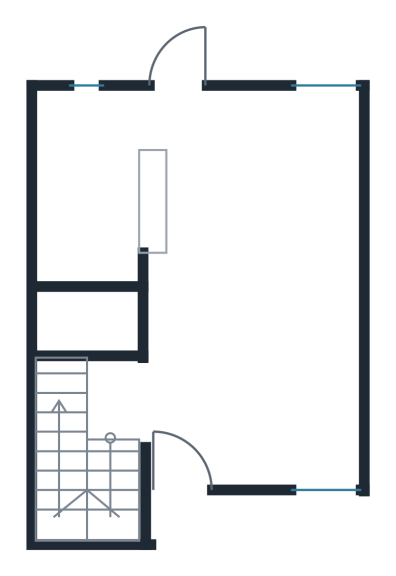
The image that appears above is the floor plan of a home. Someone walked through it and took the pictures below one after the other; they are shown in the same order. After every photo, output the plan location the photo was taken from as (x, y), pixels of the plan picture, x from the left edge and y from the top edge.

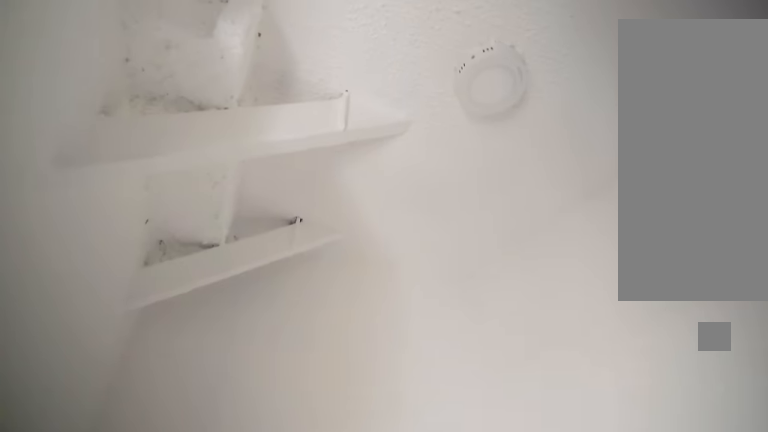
(142, 397)
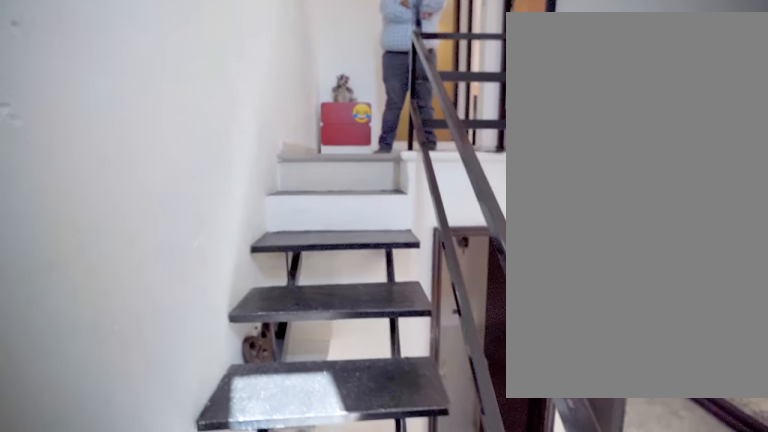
(117, 473)
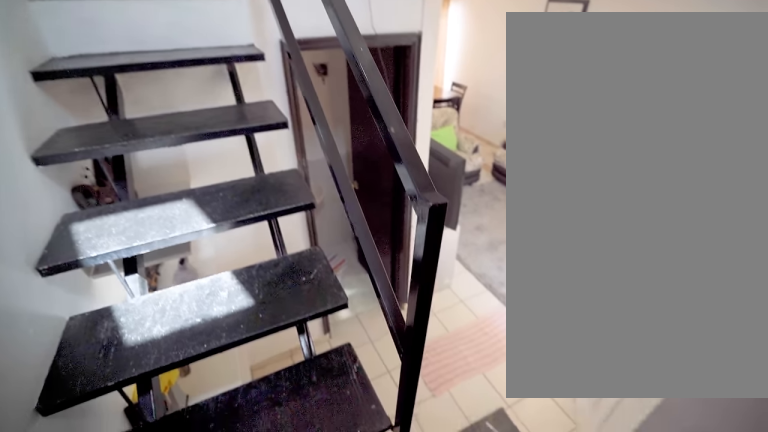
(96, 491)
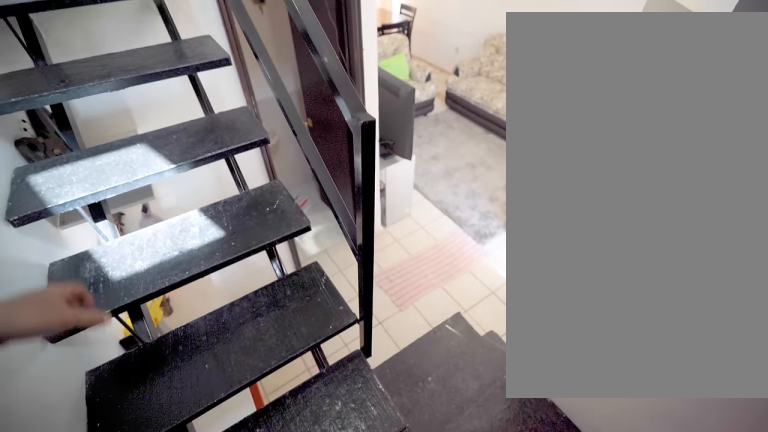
(71, 498)
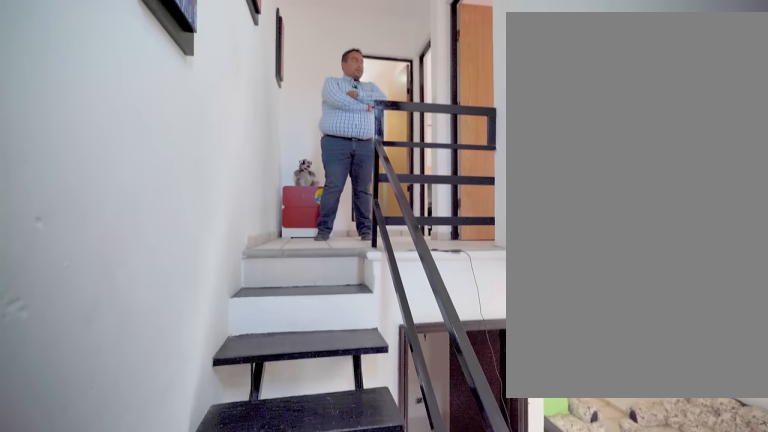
(69, 500)
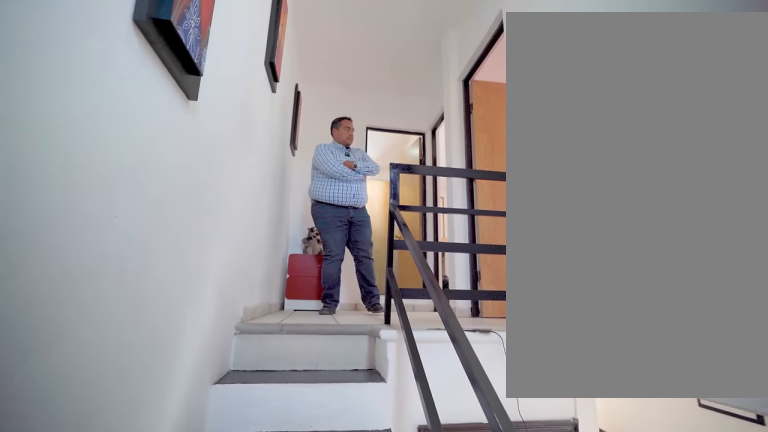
(69, 500)
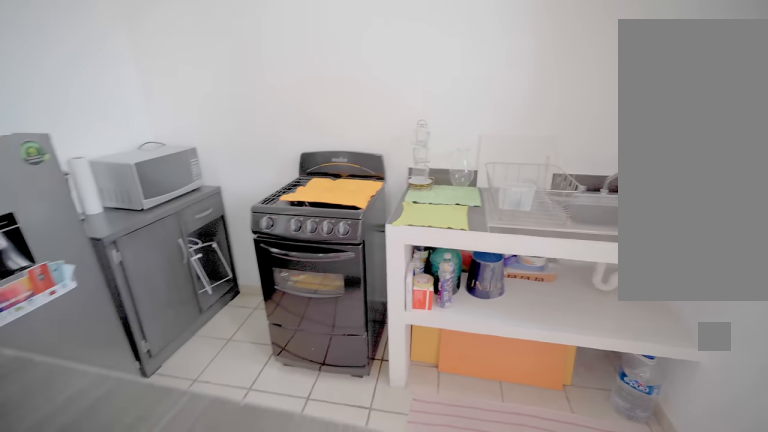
(176, 130)
